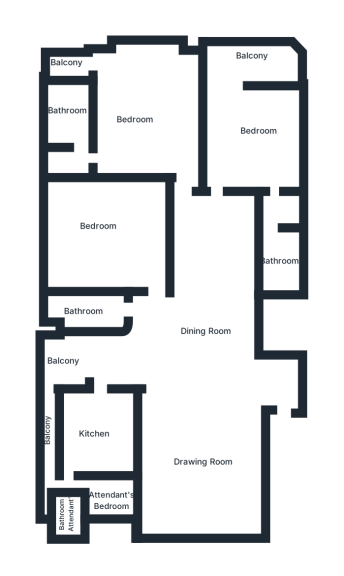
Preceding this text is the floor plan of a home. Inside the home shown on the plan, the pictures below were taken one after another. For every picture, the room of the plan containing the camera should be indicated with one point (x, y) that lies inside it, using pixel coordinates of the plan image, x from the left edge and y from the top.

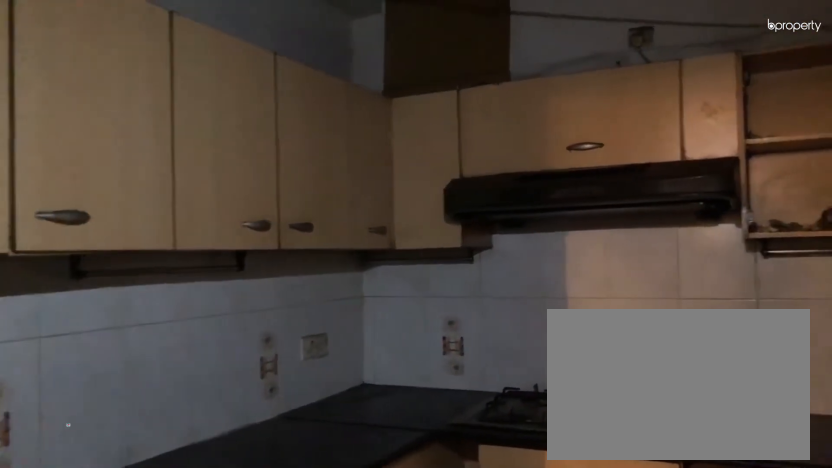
(96, 434)
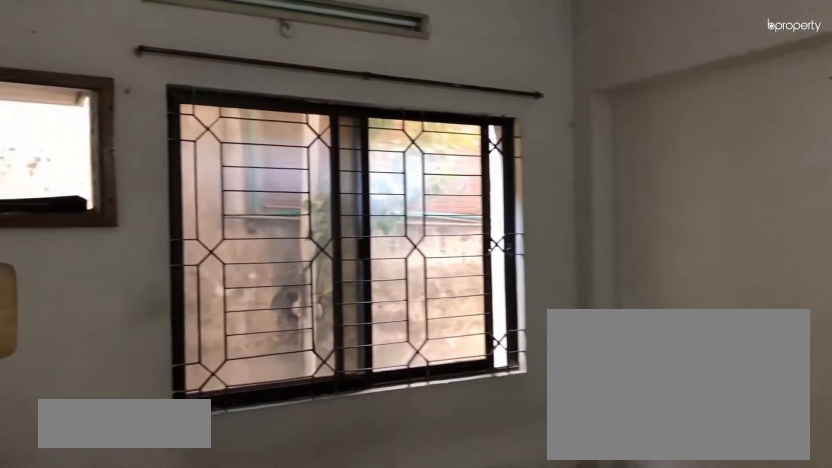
(103, 238)
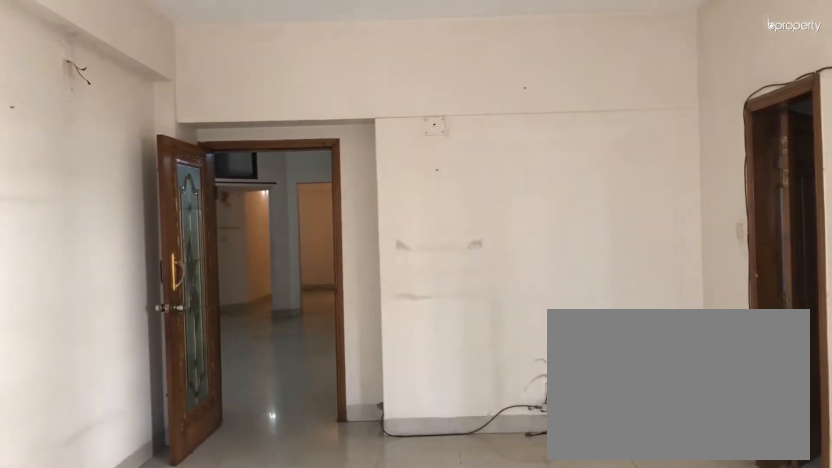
(117, 80)
